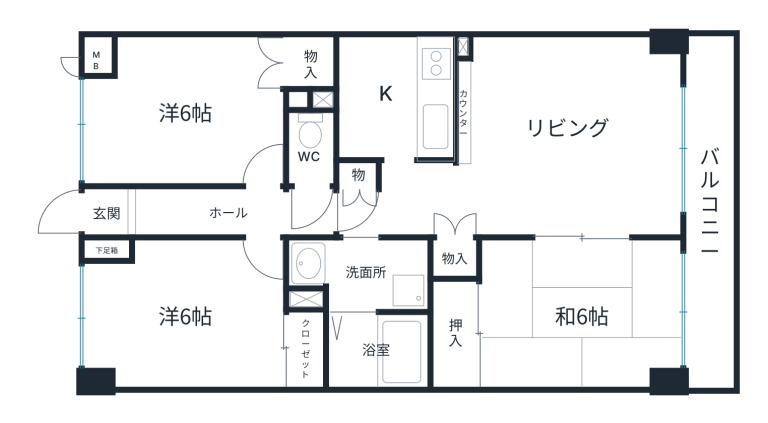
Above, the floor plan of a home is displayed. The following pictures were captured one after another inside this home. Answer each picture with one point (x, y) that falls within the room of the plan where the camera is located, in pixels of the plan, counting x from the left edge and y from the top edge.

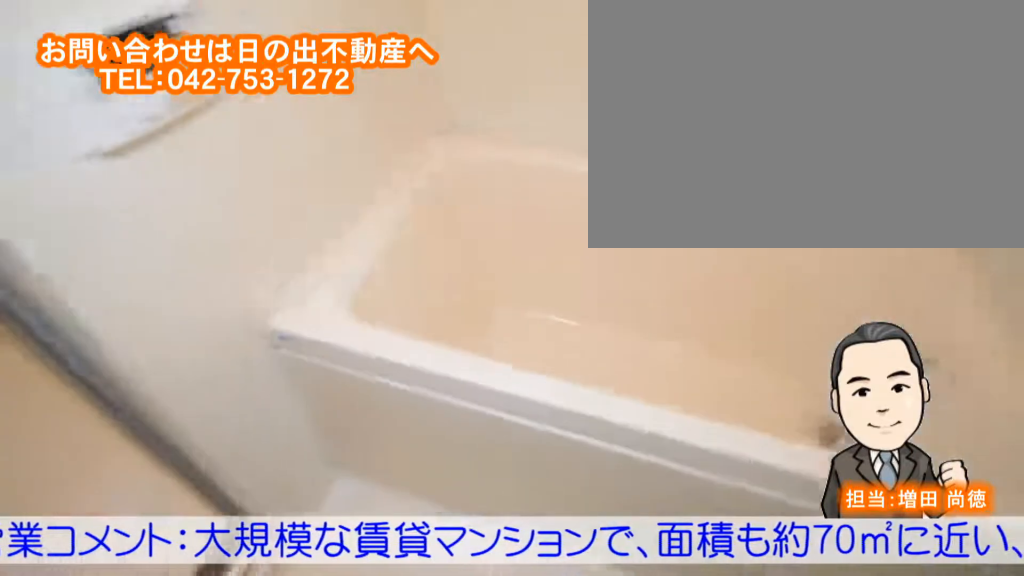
(377, 351)
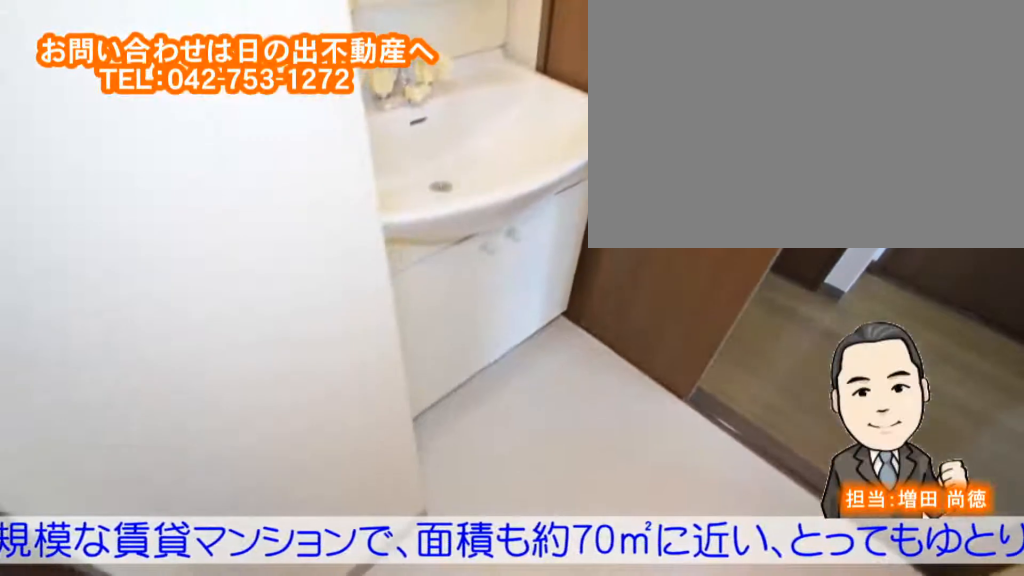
(386, 268)
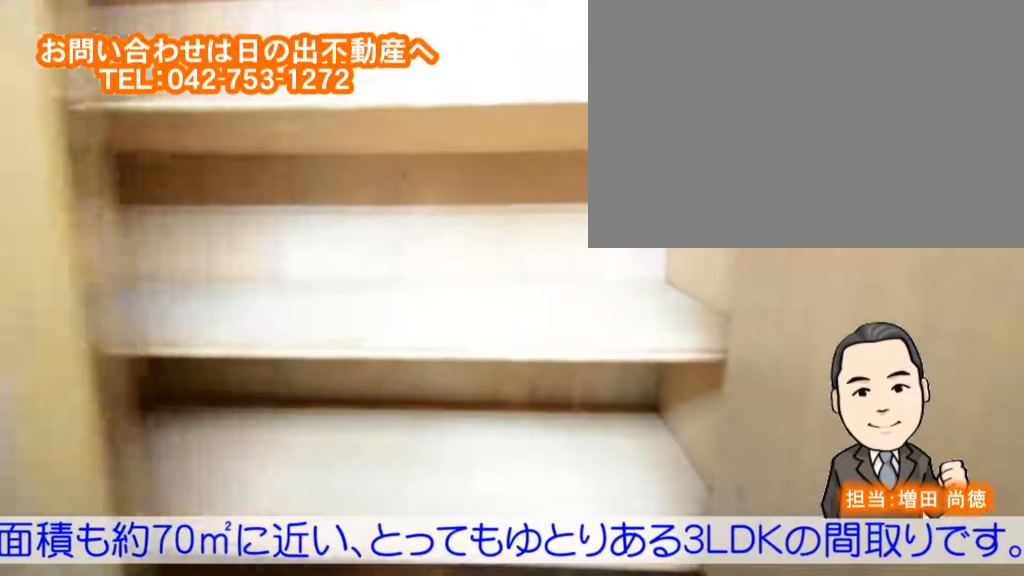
(363, 207)
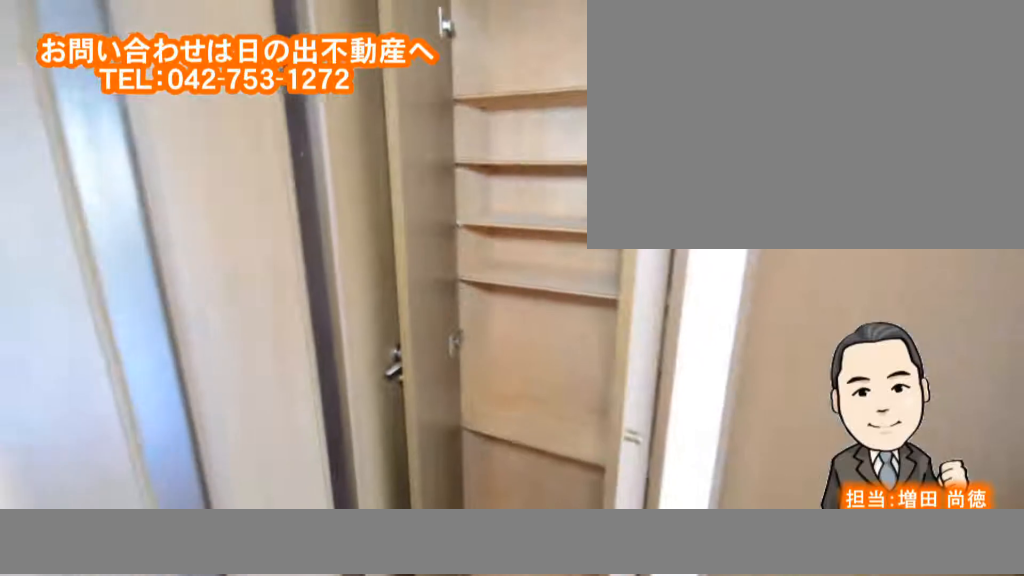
(363, 206)
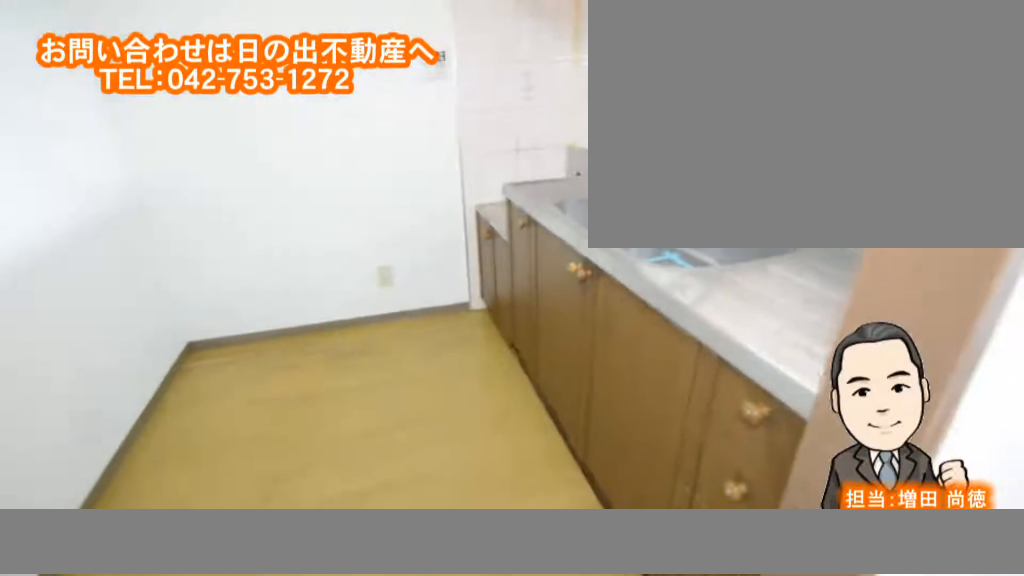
(381, 98)
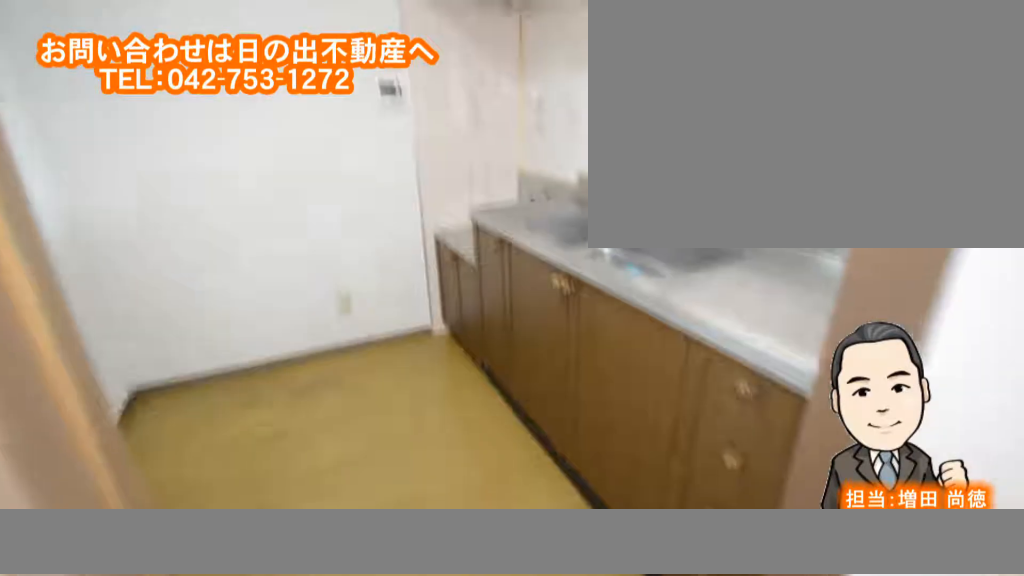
(381, 99)
